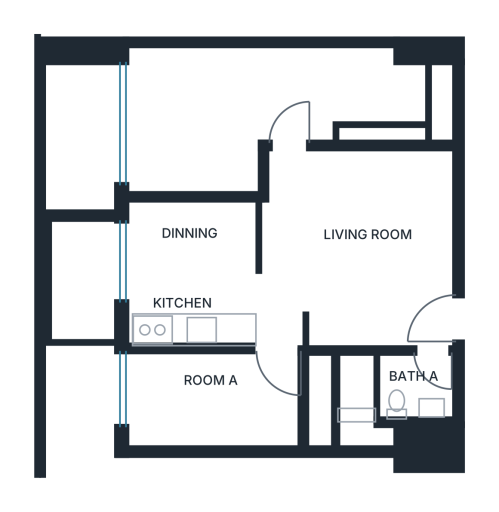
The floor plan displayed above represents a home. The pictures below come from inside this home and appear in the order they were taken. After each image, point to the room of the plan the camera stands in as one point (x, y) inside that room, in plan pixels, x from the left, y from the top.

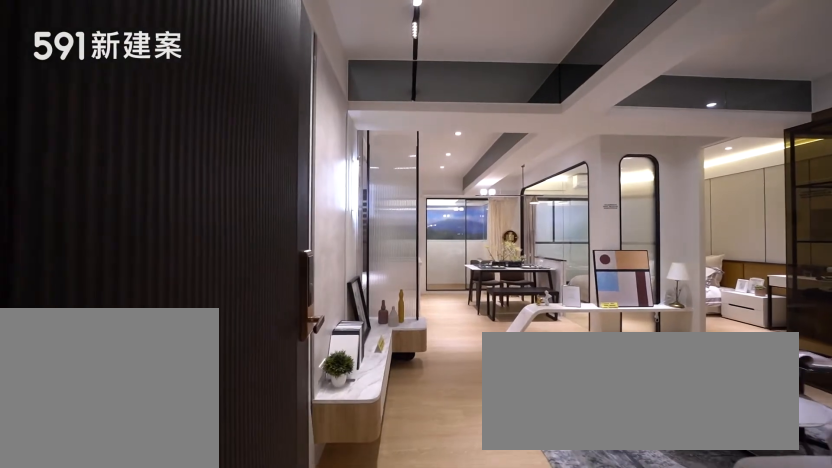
(422, 320)
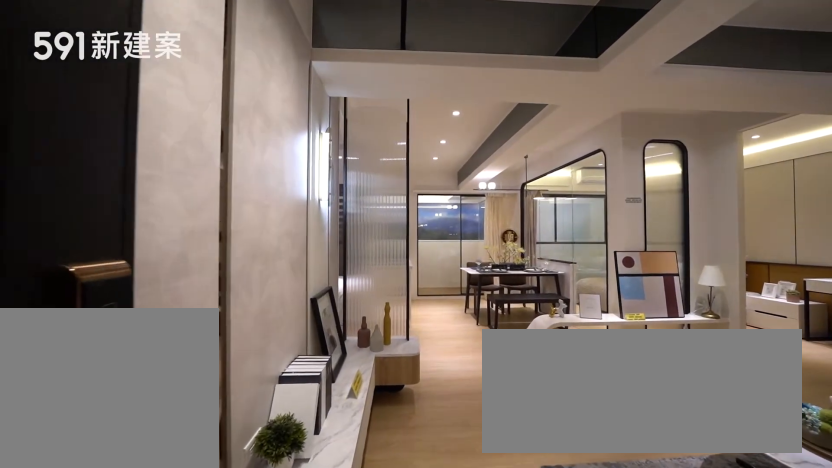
(422, 320)
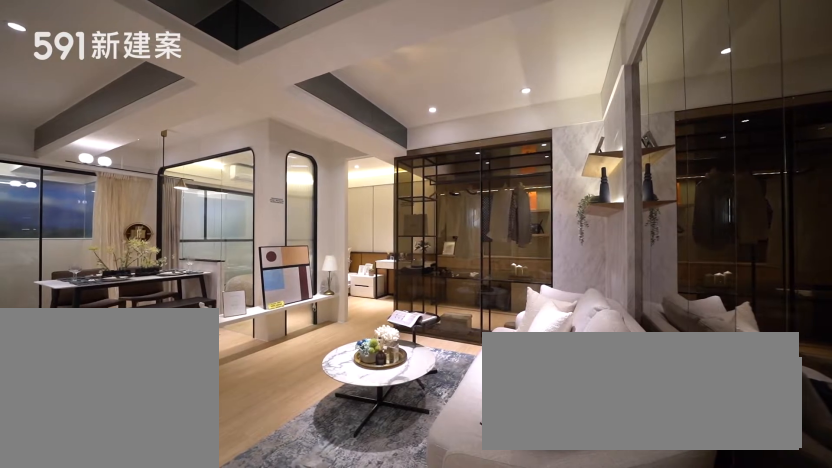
(363, 224)
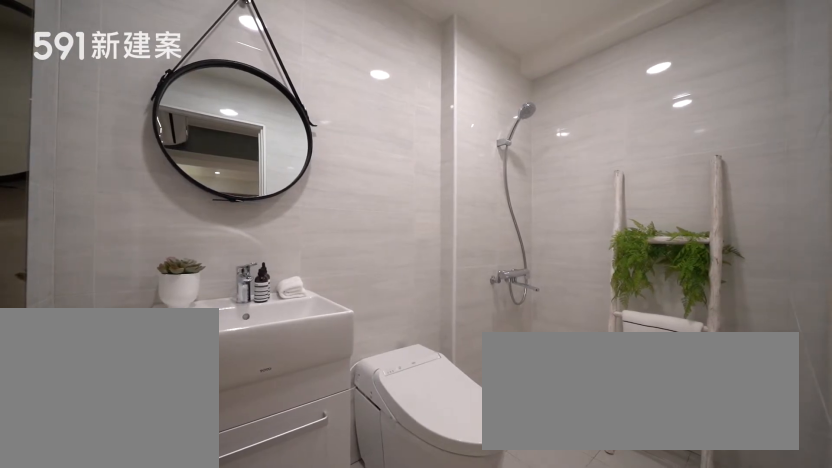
(393, 401)
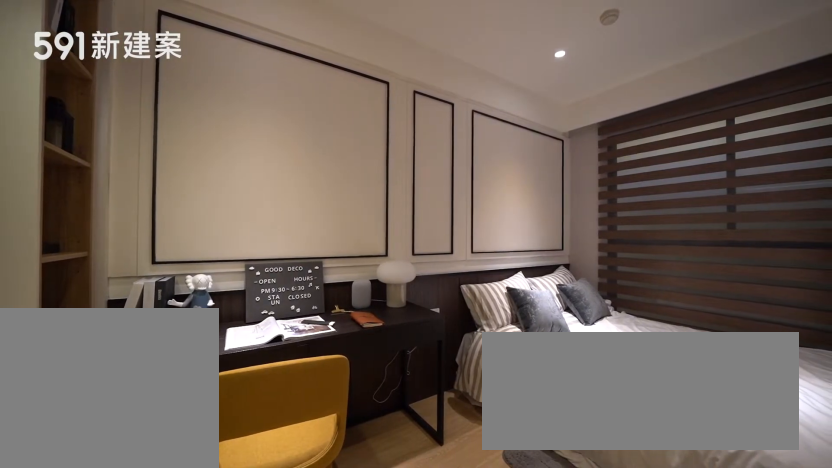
(228, 400)
